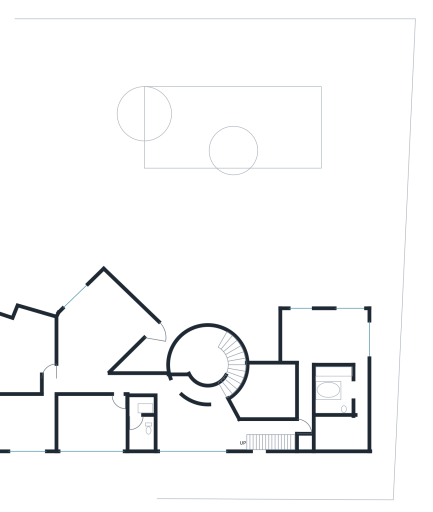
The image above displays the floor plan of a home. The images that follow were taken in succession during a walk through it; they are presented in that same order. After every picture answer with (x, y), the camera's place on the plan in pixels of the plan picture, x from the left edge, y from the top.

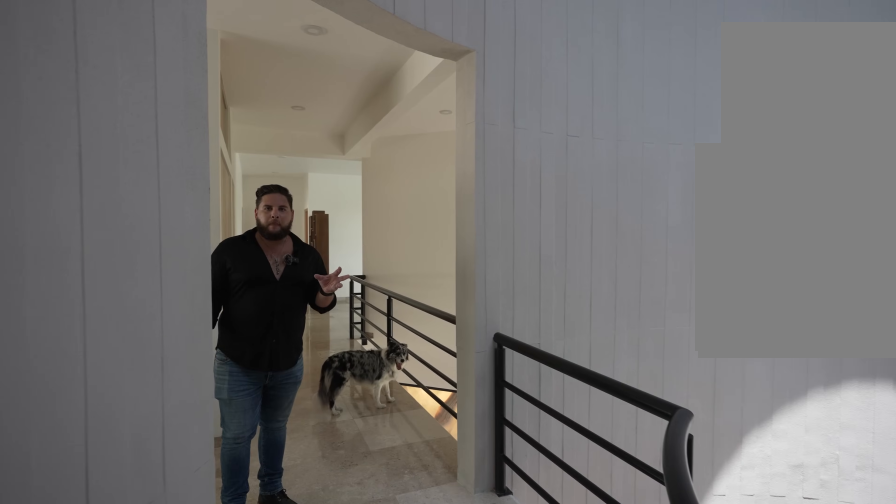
(217, 389)
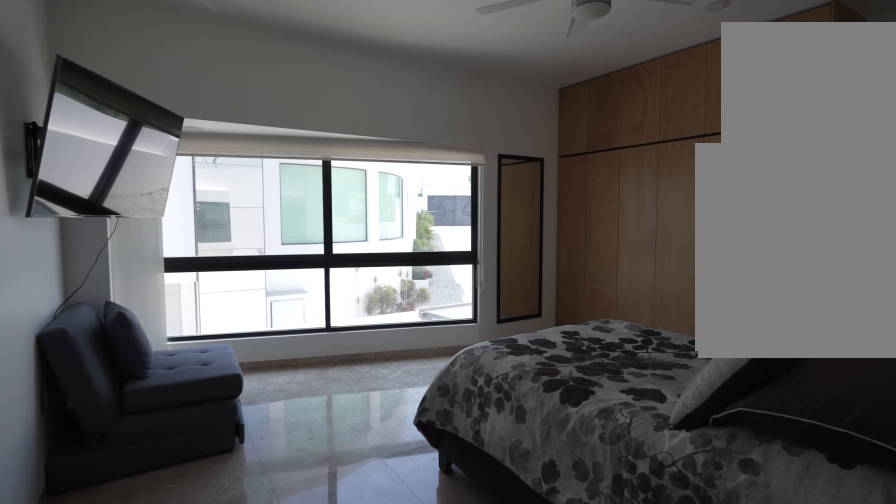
(129, 383)
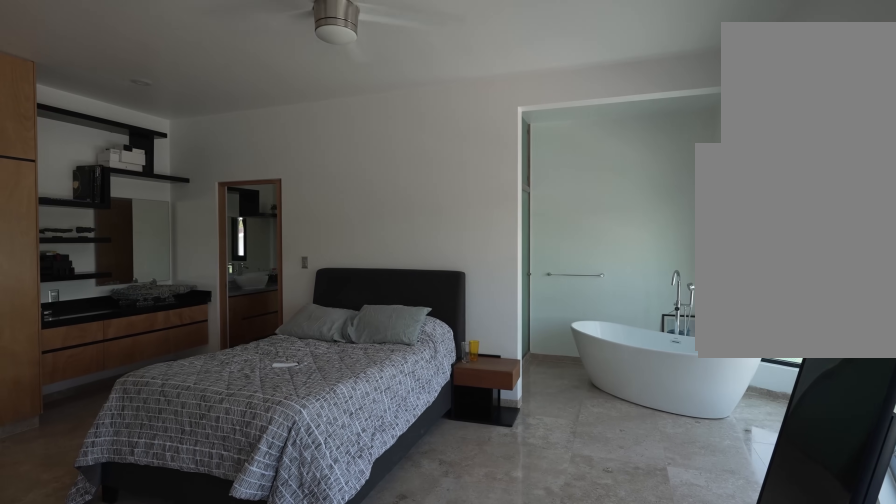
(28, 332)
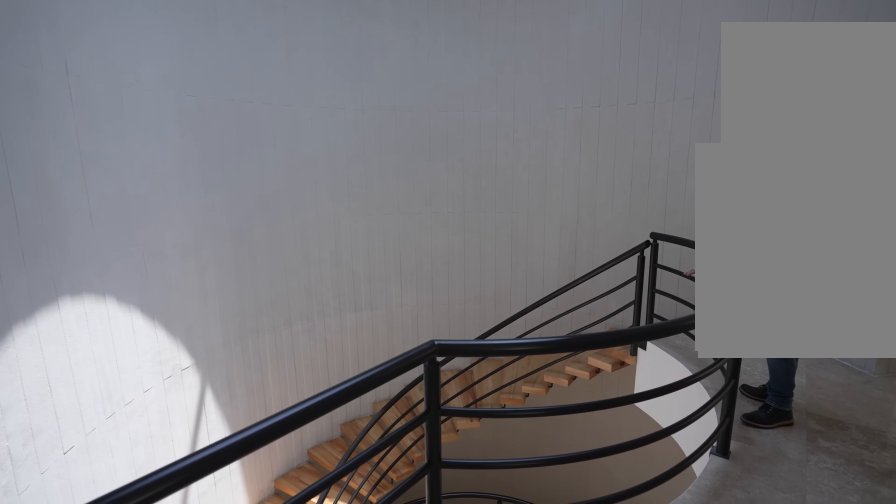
(181, 386)
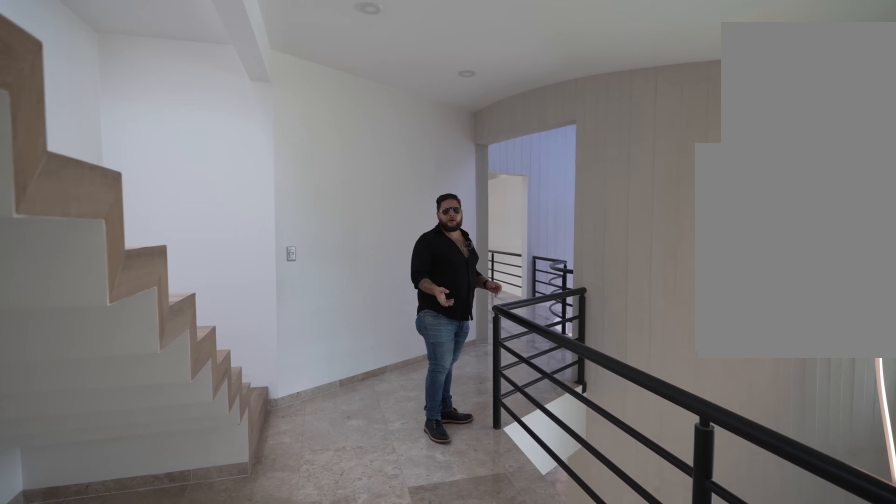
(280, 425)
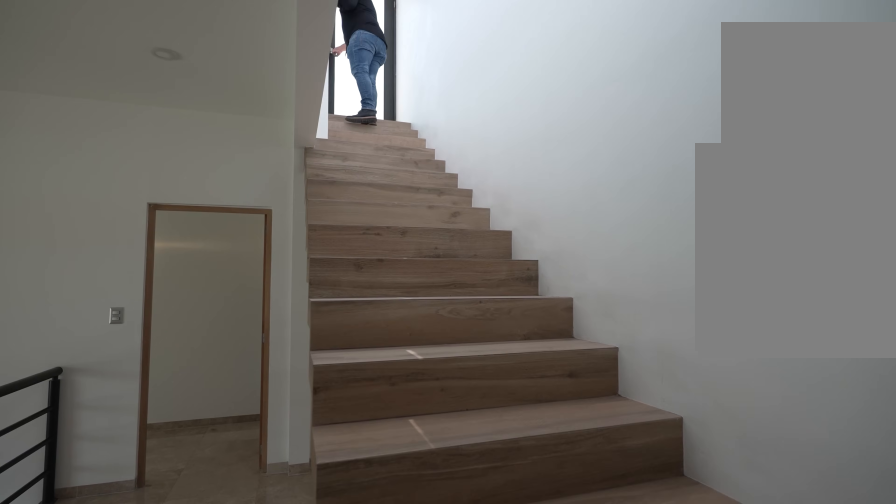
(258, 442)
